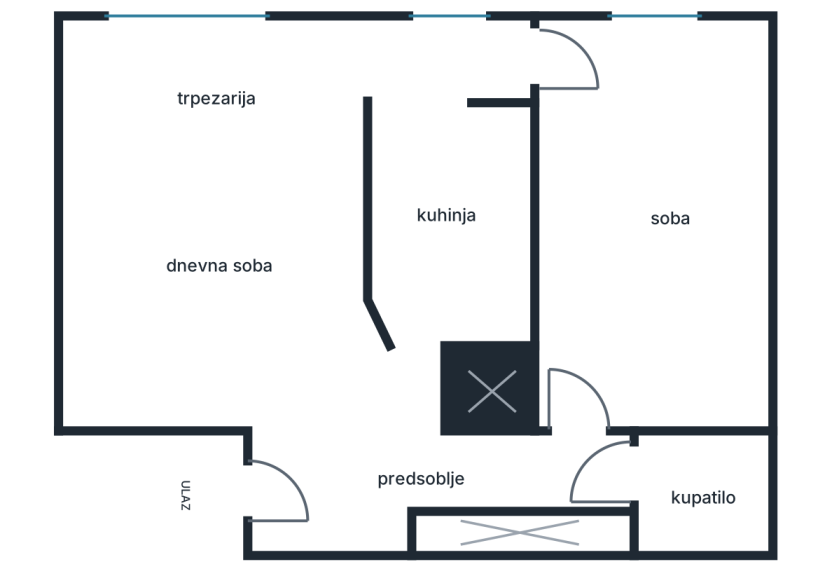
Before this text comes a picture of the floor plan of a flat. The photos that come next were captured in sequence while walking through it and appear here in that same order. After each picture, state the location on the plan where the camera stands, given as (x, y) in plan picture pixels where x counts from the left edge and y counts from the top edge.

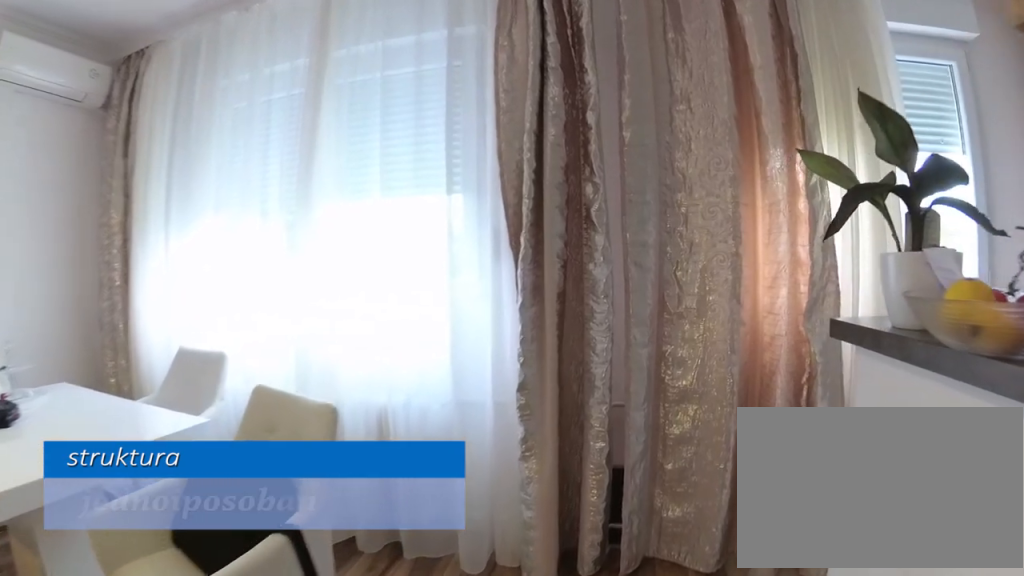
(339, 236)
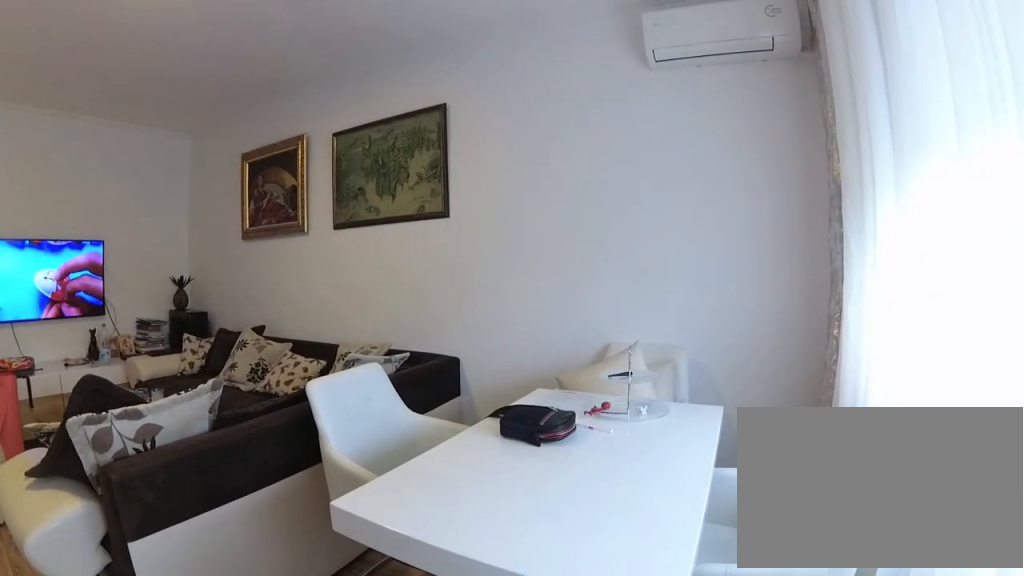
(342, 75)
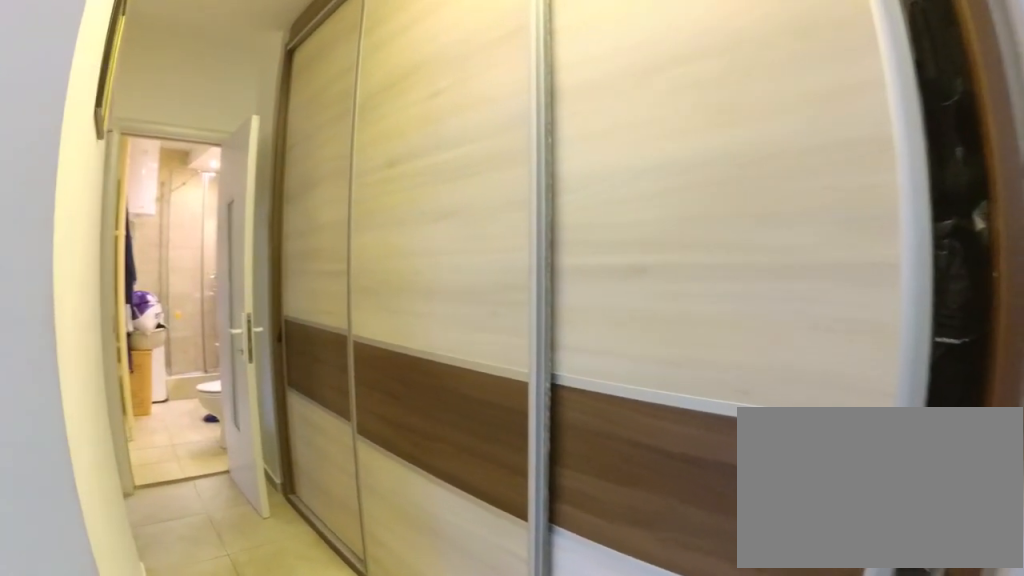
(313, 428)
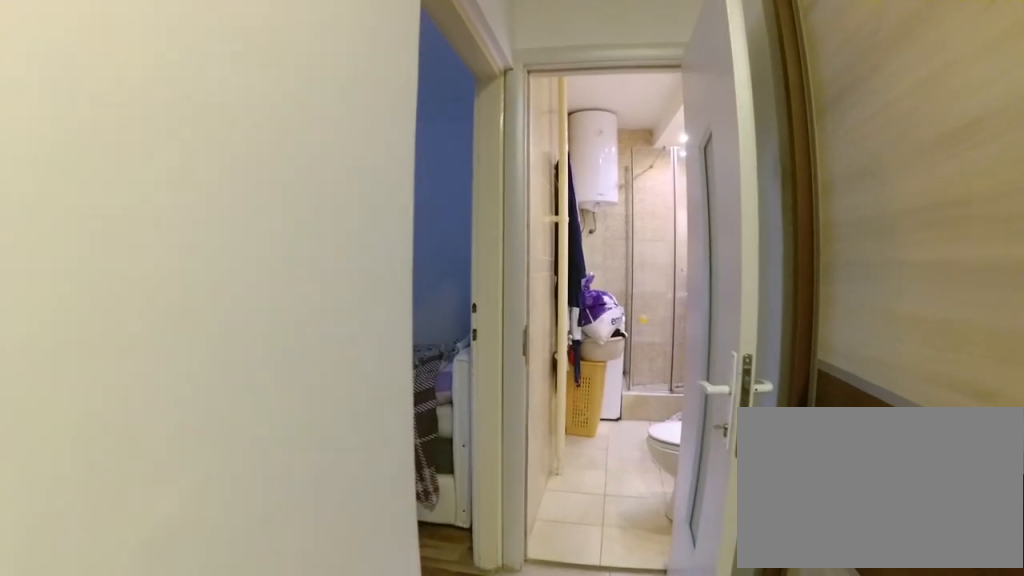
(420, 482)
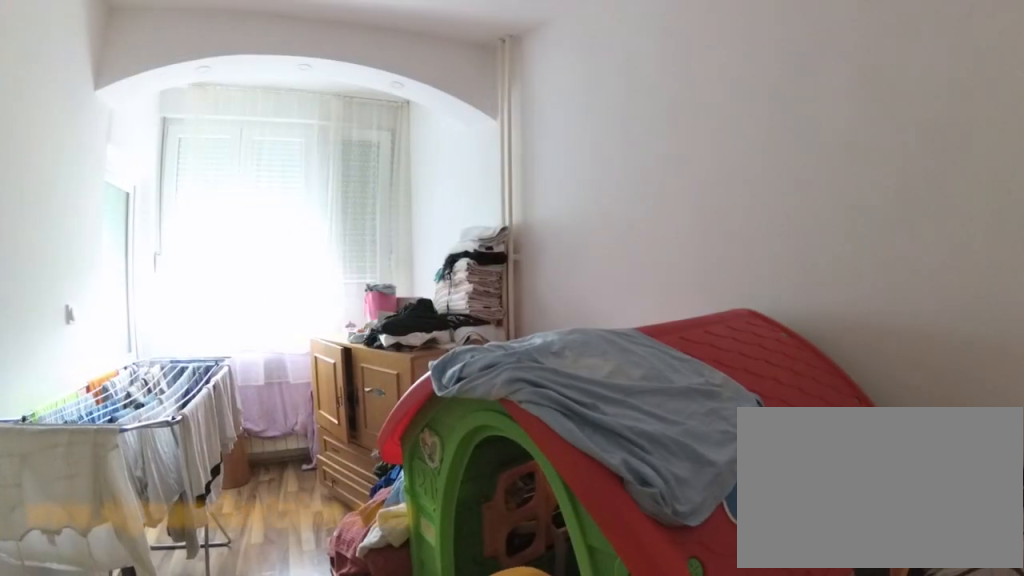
(618, 250)
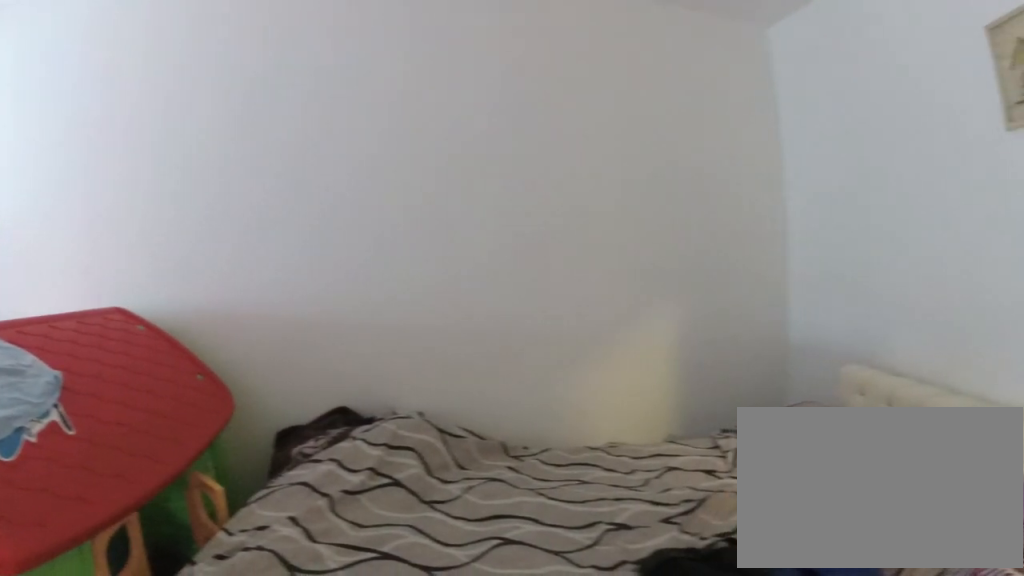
(610, 242)
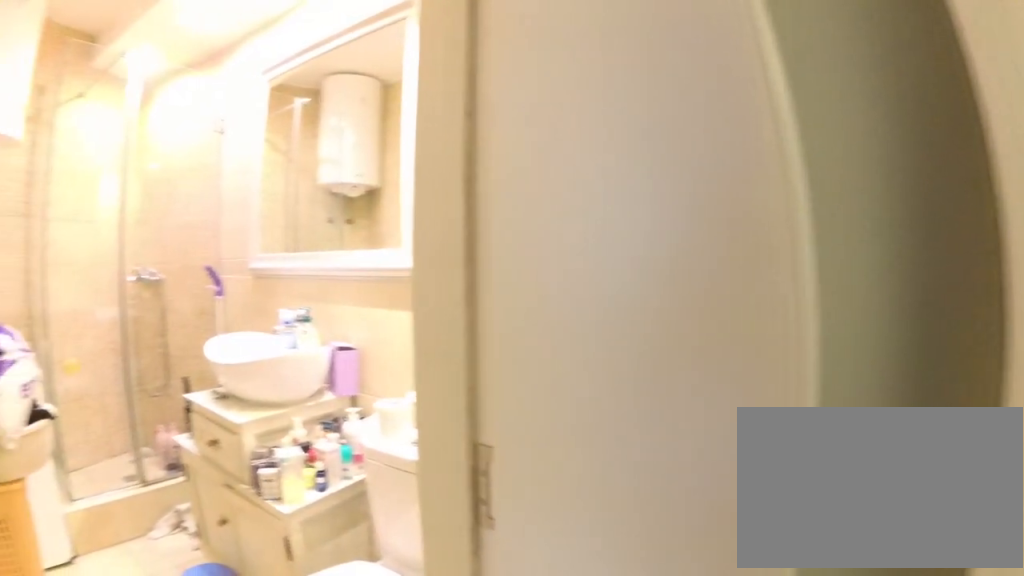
(577, 435)
